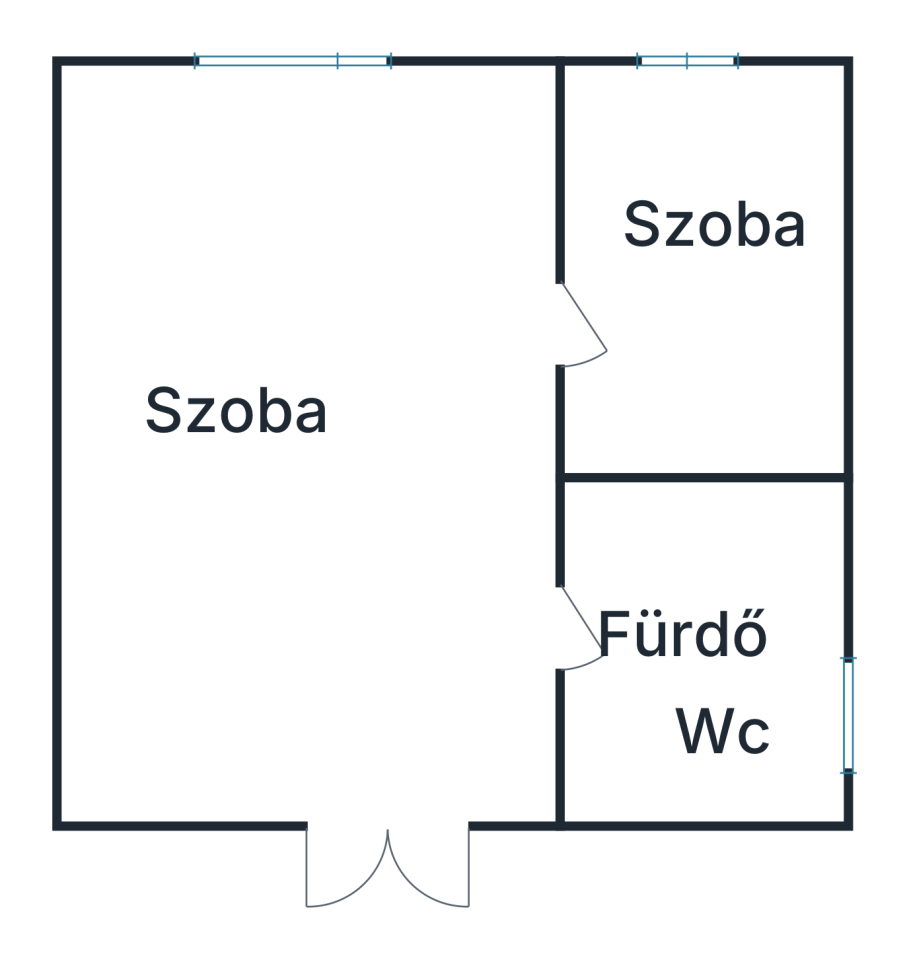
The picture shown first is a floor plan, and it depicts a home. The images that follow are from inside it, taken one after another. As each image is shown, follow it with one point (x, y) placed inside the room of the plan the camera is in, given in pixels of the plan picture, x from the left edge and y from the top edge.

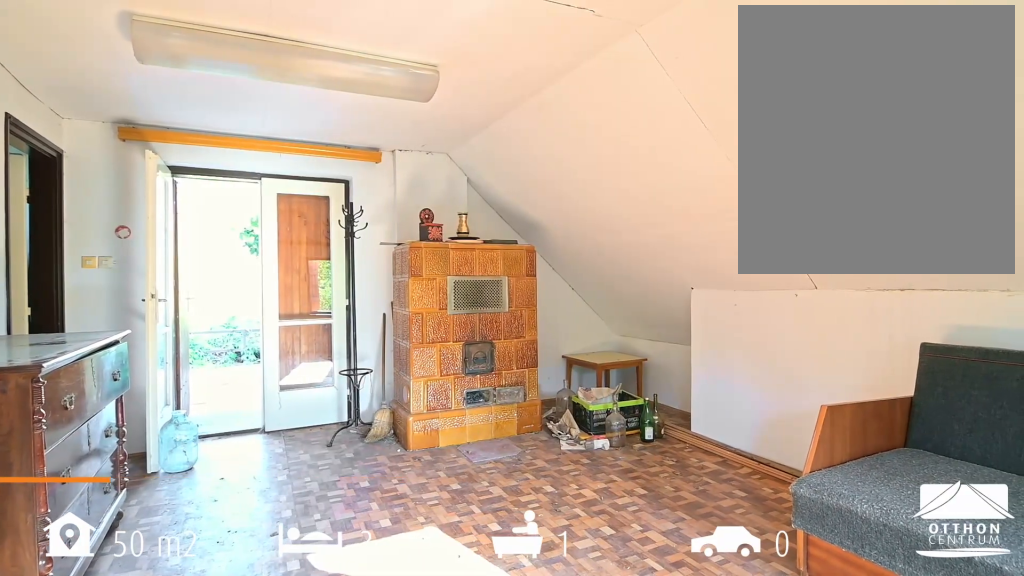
(312, 447)
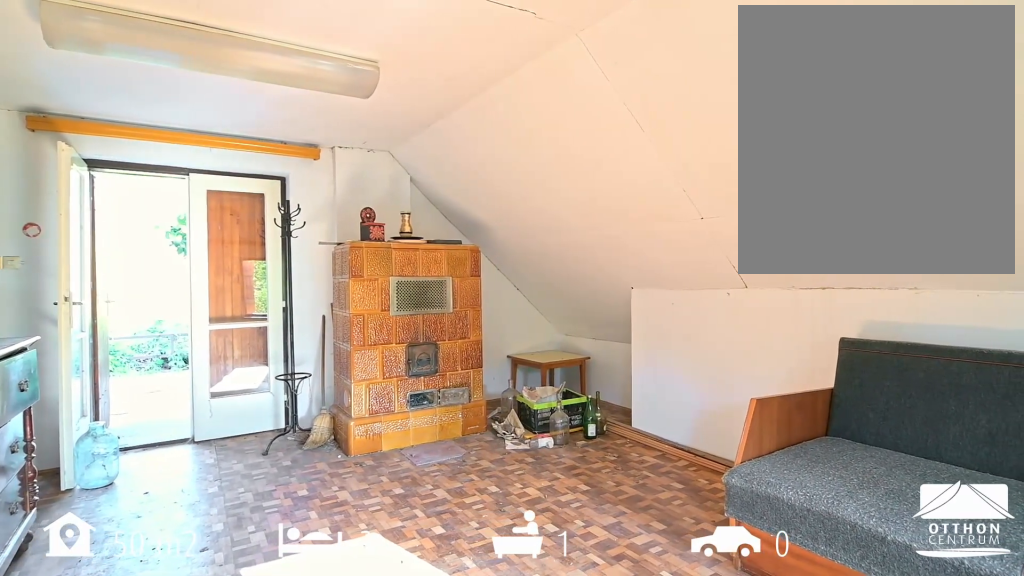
(312, 447)
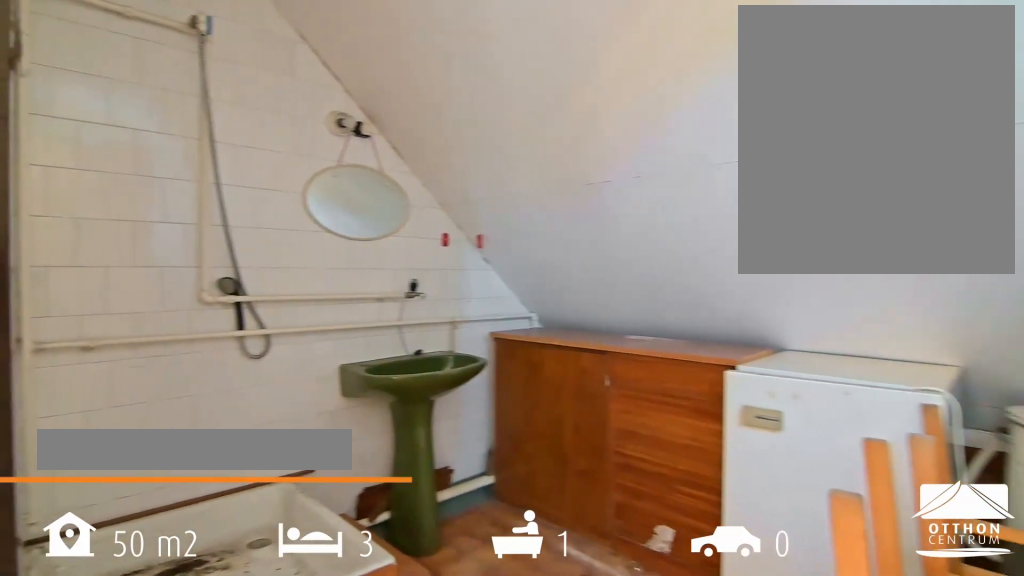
(704, 653)
